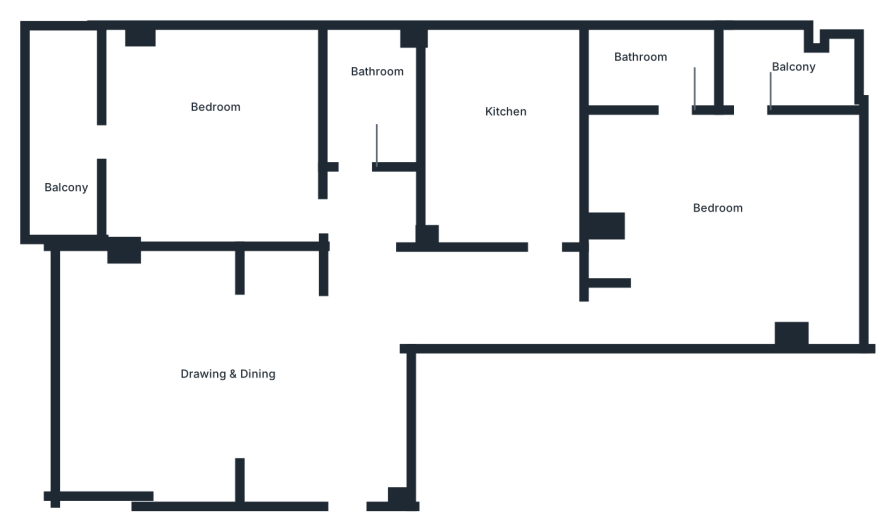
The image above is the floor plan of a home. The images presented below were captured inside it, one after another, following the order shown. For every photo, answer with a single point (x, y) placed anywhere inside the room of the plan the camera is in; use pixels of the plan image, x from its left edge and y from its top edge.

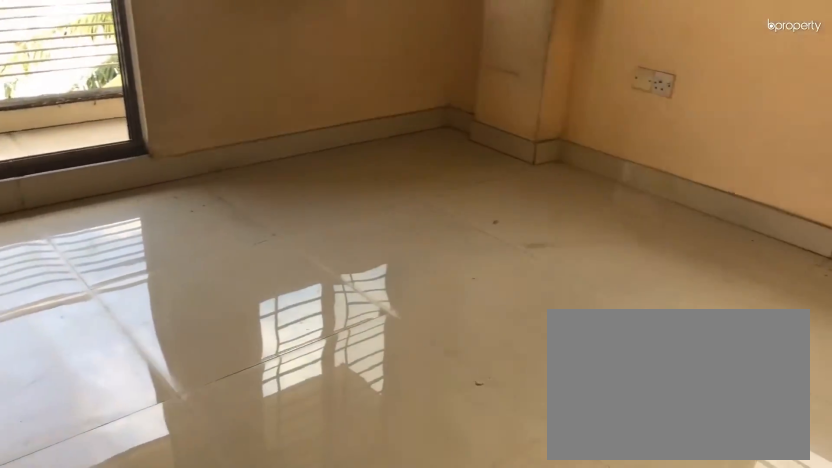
(214, 129)
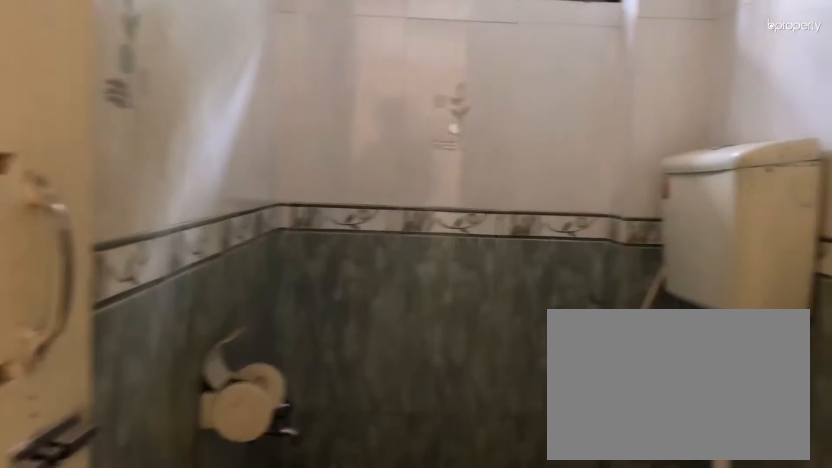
(368, 100)
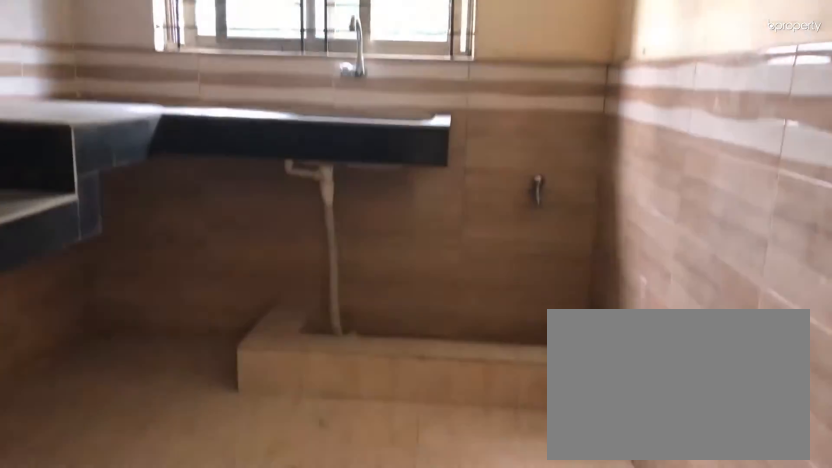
(509, 131)
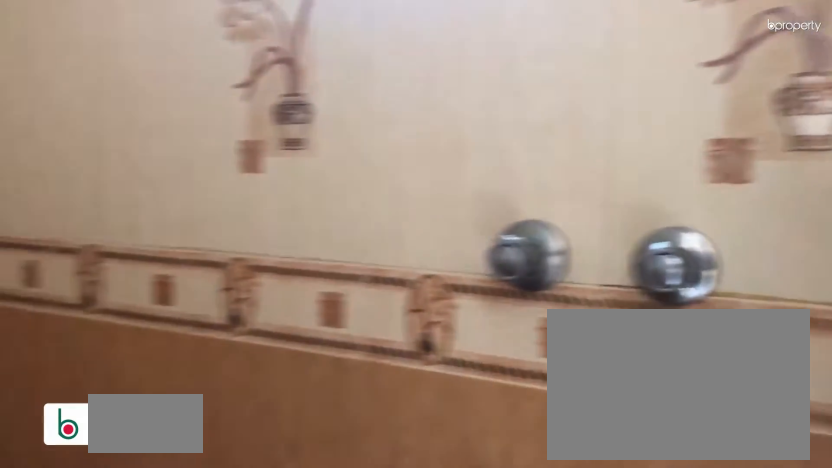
(652, 60)
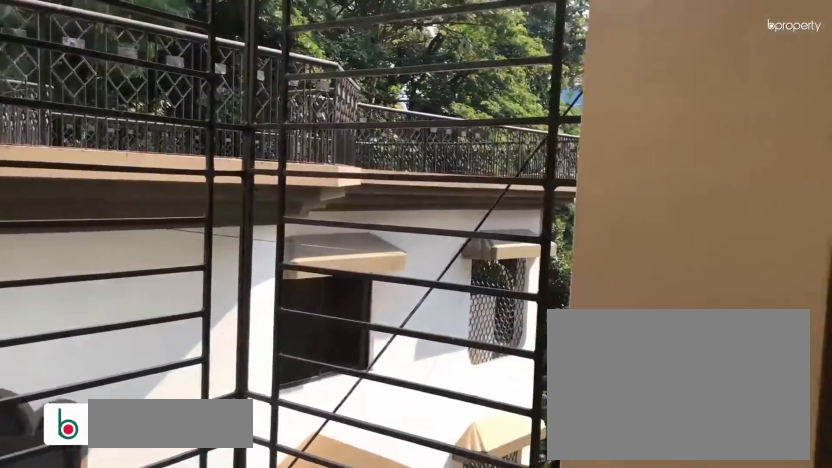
(780, 66)
